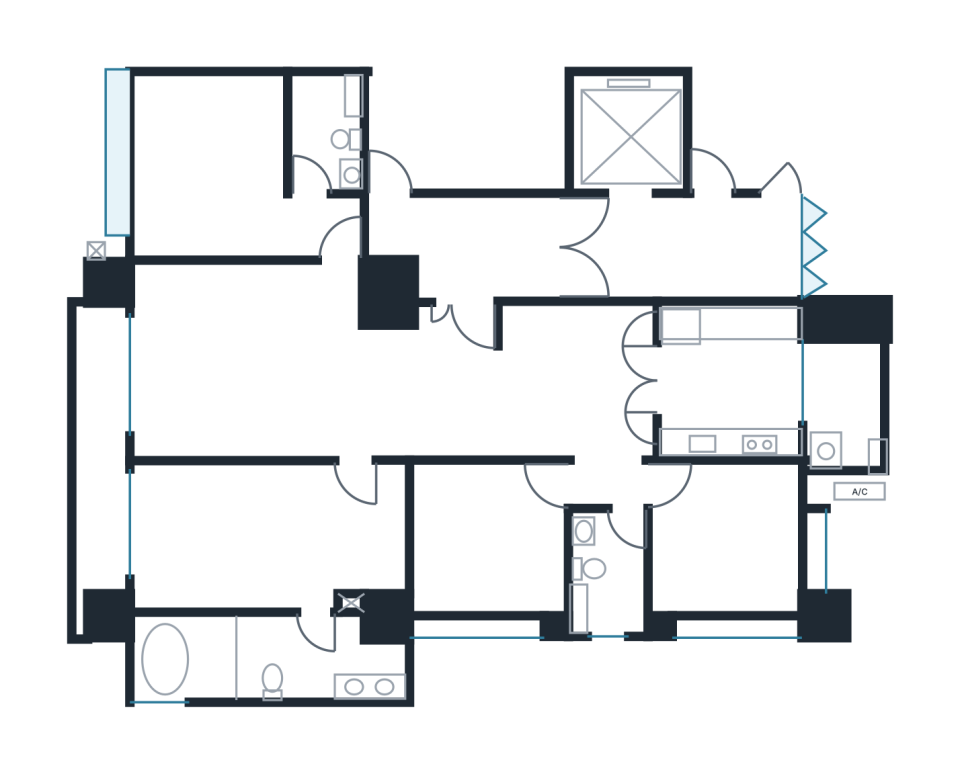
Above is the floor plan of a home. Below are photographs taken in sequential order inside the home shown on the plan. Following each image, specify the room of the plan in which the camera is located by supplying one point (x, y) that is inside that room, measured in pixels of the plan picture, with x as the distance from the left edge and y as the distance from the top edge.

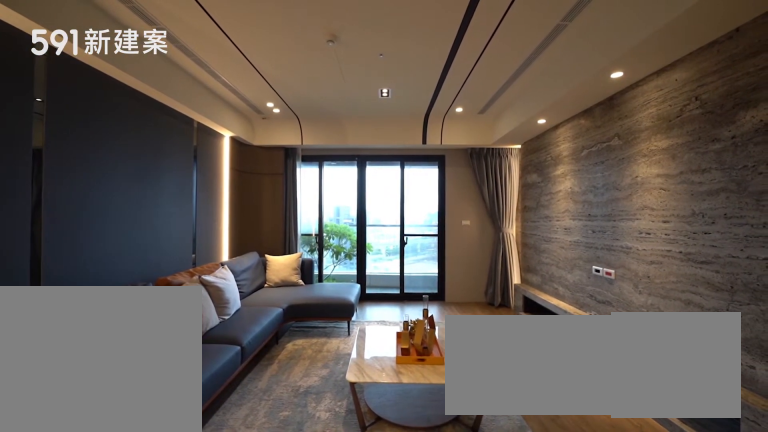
(241, 358)
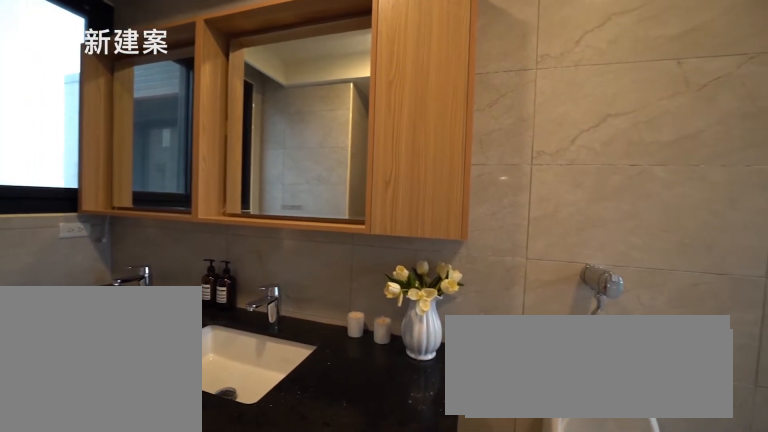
(258, 662)
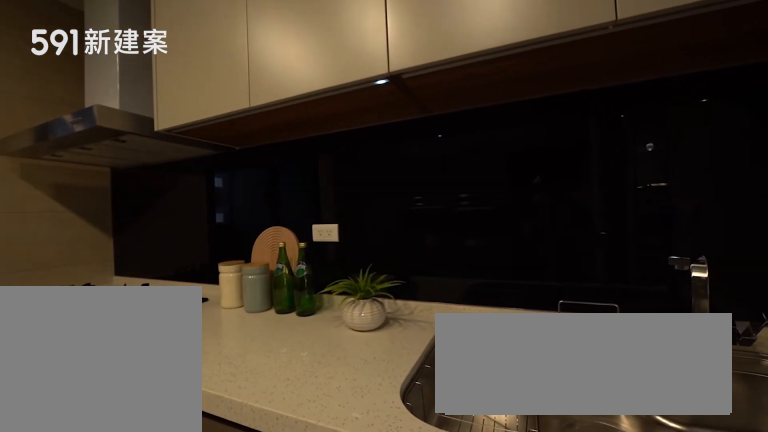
(730, 382)
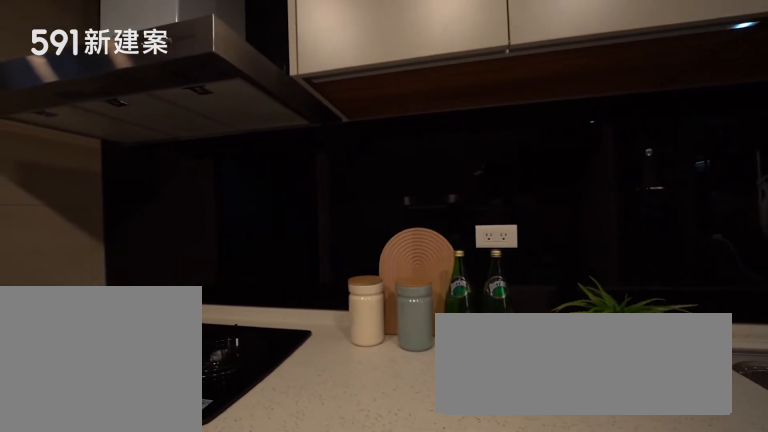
(730, 382)
